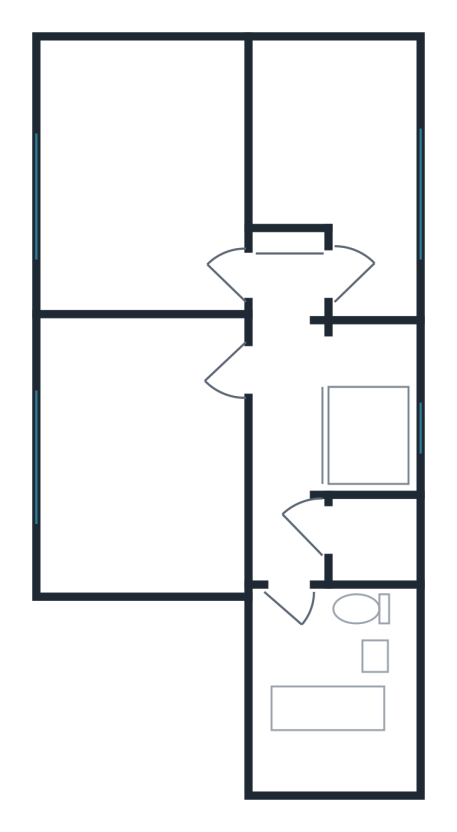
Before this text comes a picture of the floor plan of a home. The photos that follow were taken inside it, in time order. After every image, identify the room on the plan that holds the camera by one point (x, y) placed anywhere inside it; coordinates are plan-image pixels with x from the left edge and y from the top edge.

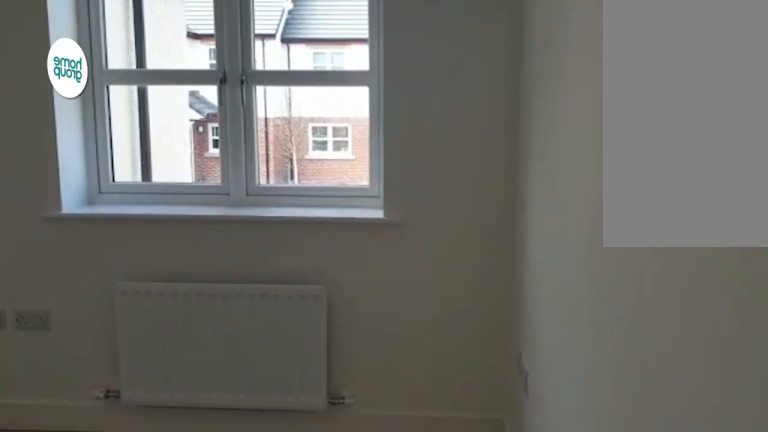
(145, 449)
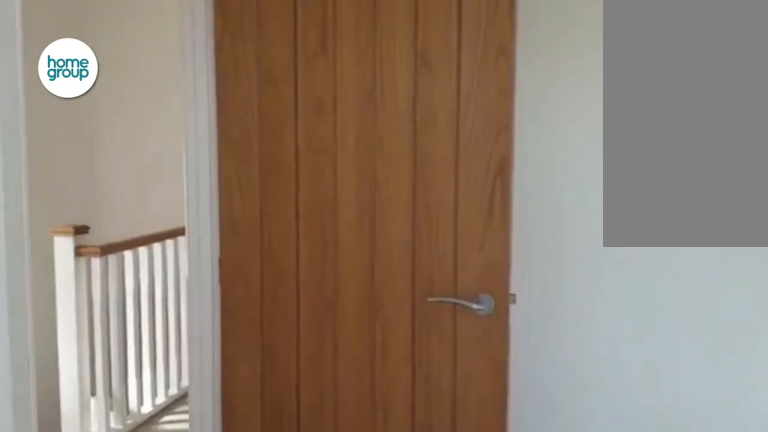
(150, 205)
